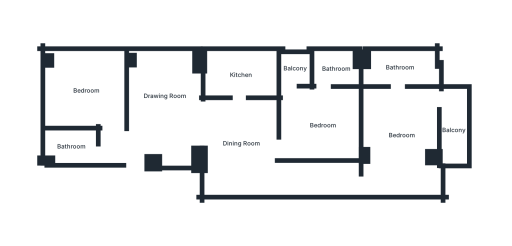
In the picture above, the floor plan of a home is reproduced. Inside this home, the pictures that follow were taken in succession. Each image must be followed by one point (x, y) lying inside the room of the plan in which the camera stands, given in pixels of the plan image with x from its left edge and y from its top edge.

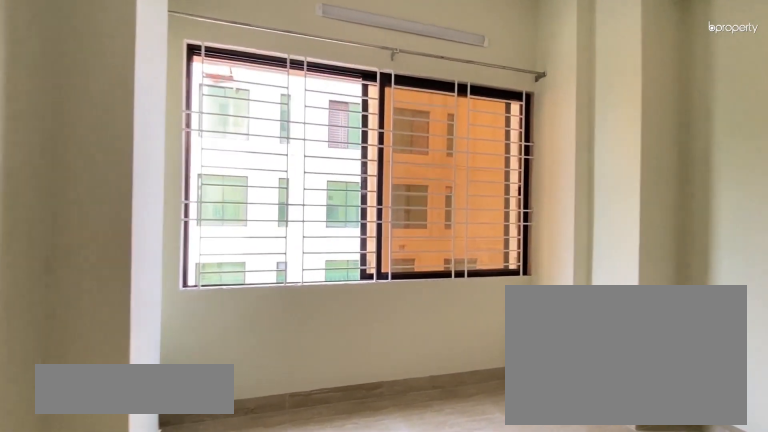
(165, 96)
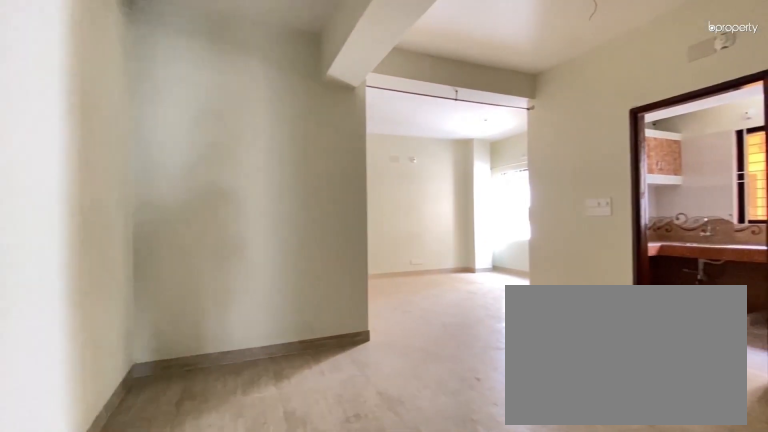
(241, 143)
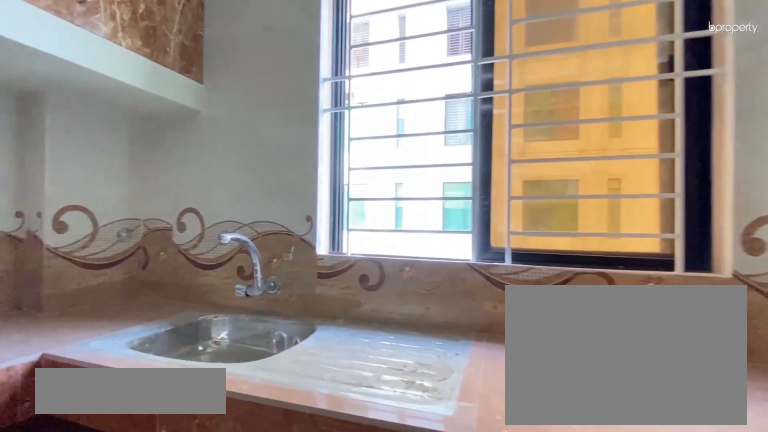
(240, 75)
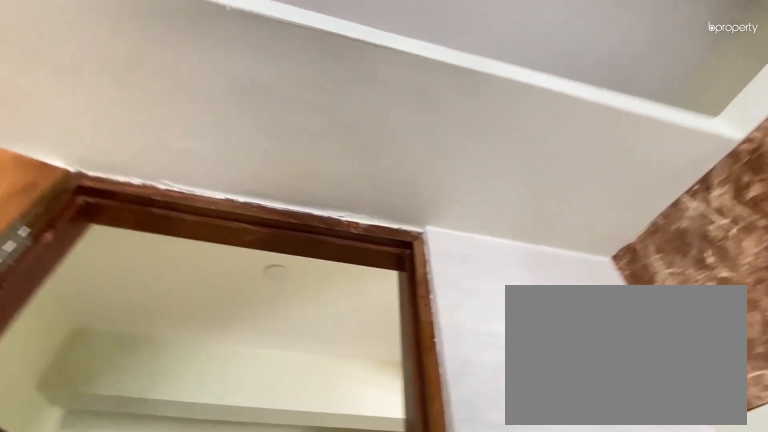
(240, 75)
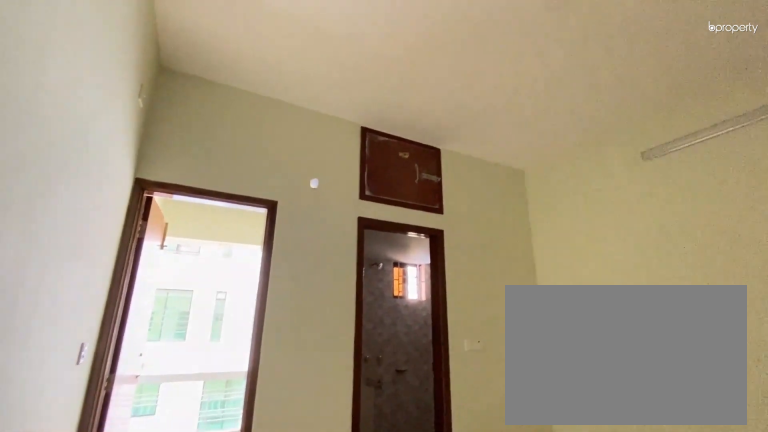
(322, 125)
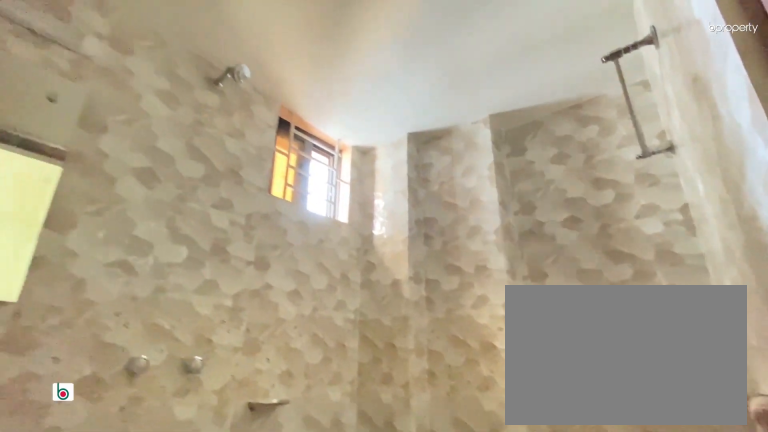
(335, 69)
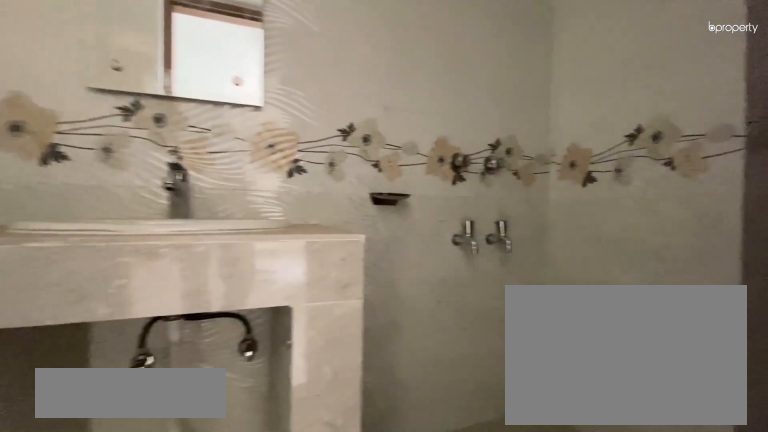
(399, 67)
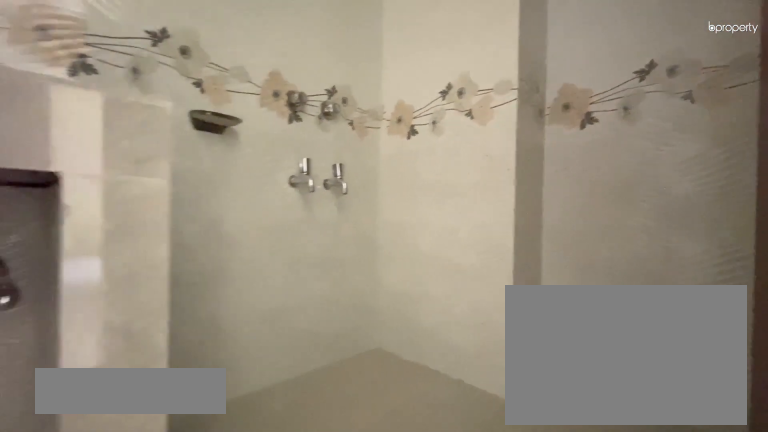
(399, 67)
